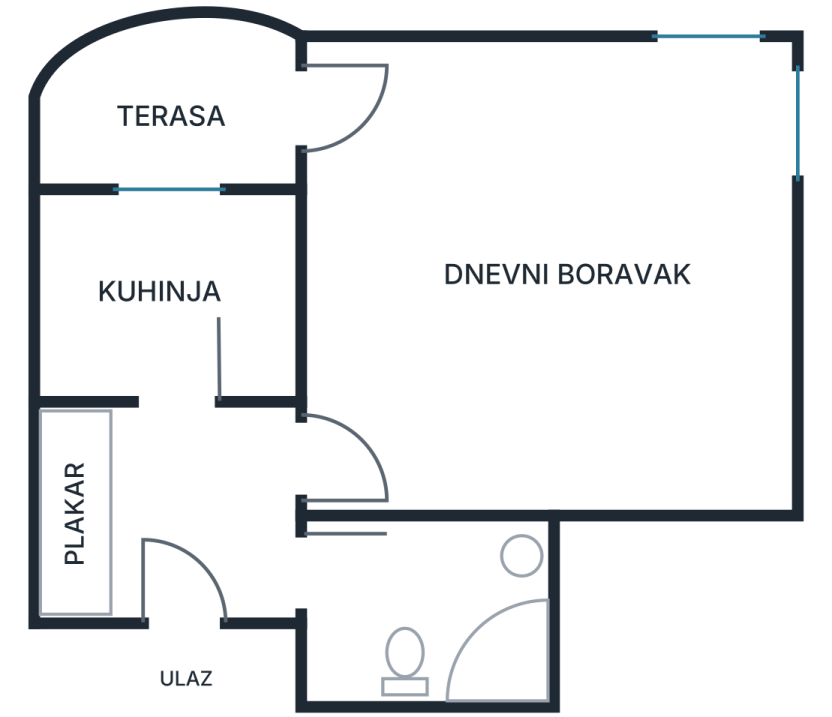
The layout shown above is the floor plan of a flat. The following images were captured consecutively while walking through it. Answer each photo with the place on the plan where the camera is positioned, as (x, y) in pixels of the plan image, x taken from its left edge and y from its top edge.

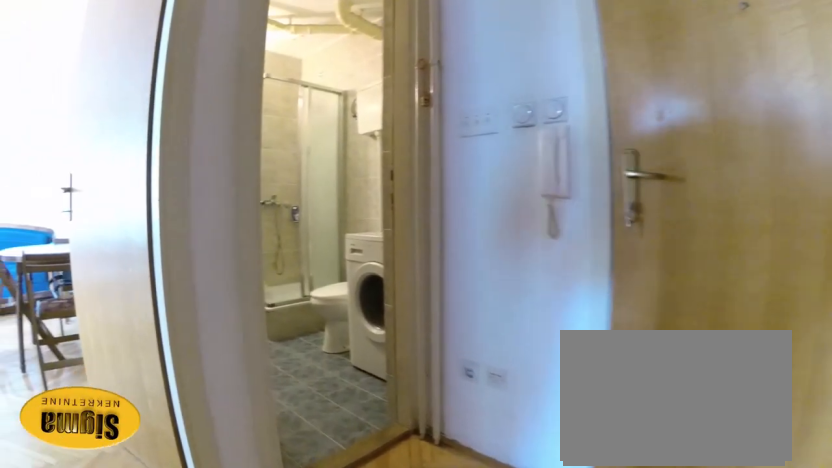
(188, 444)
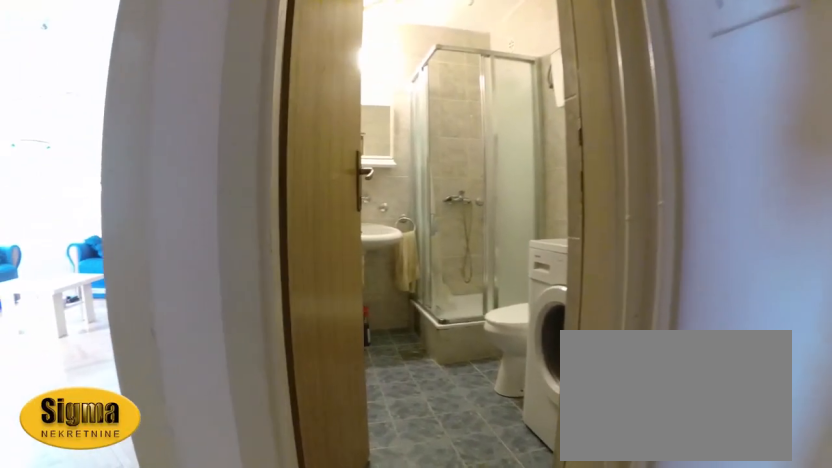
(205, 509)
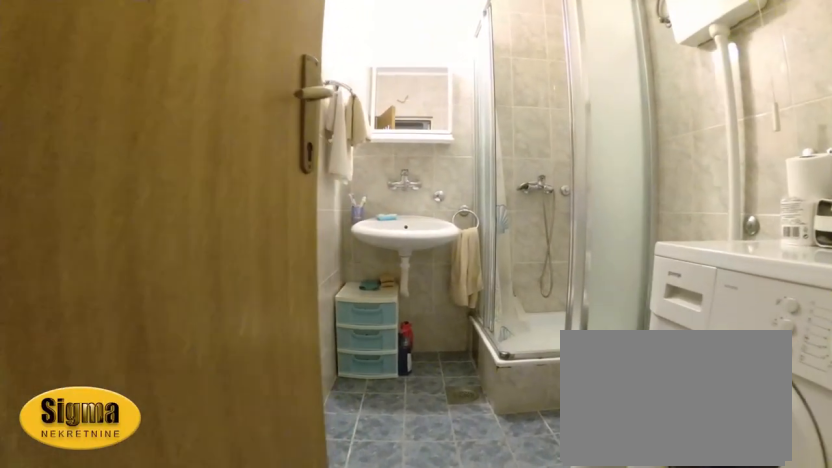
(269, 562)
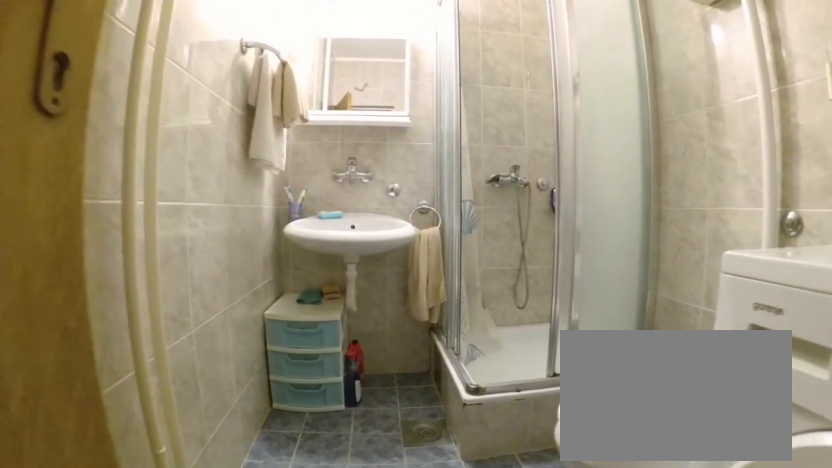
(325, 562)
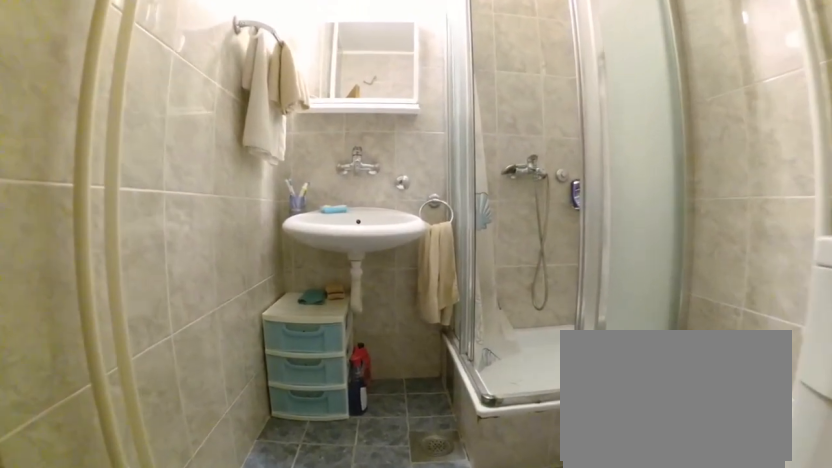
(339, 561)
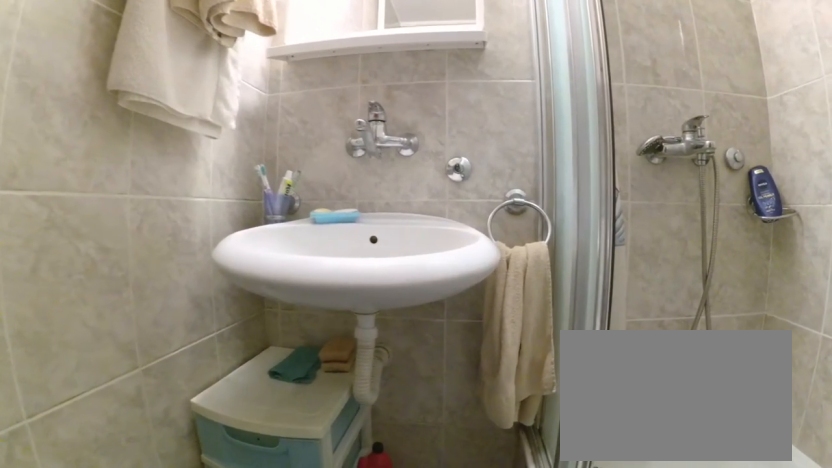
(454, 560)
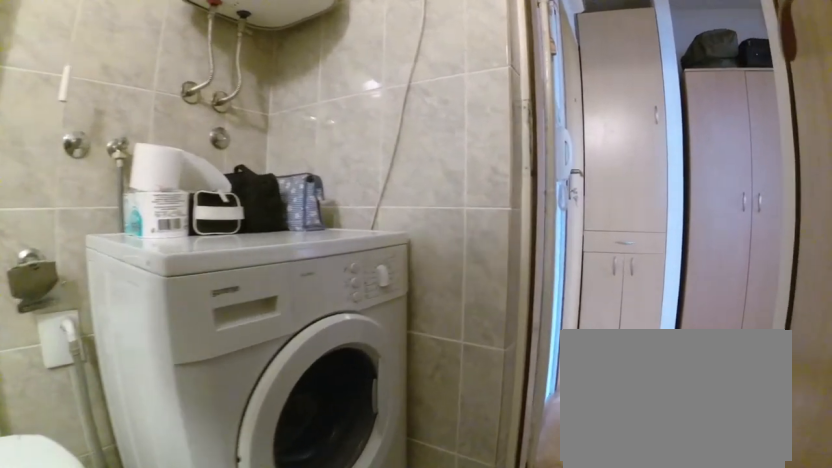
(468, 558)
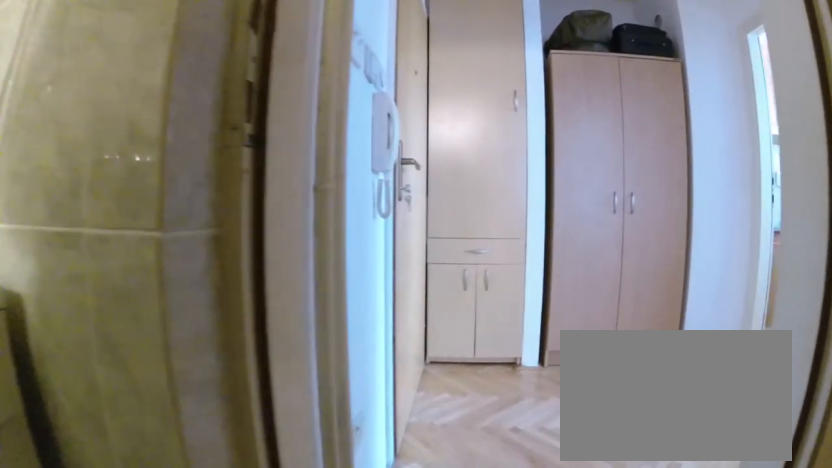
(385, 557)
